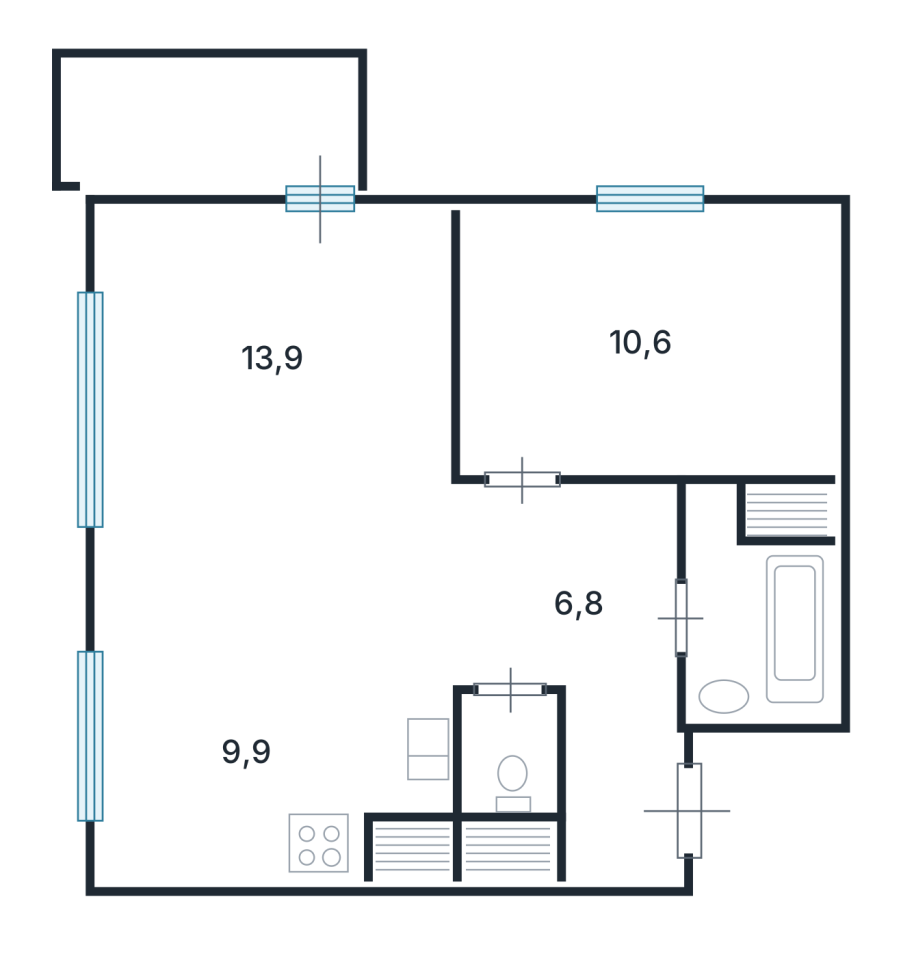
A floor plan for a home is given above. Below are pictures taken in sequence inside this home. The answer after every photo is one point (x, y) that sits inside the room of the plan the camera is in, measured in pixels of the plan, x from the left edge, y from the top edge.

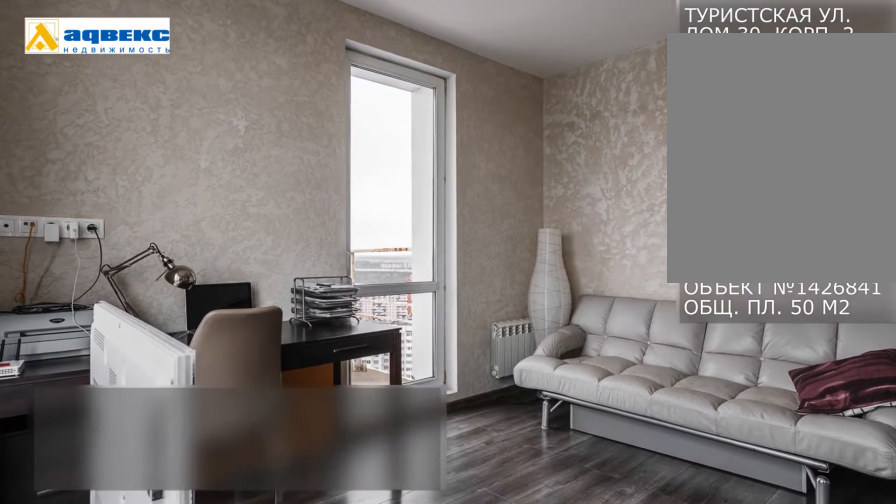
(284, 369)
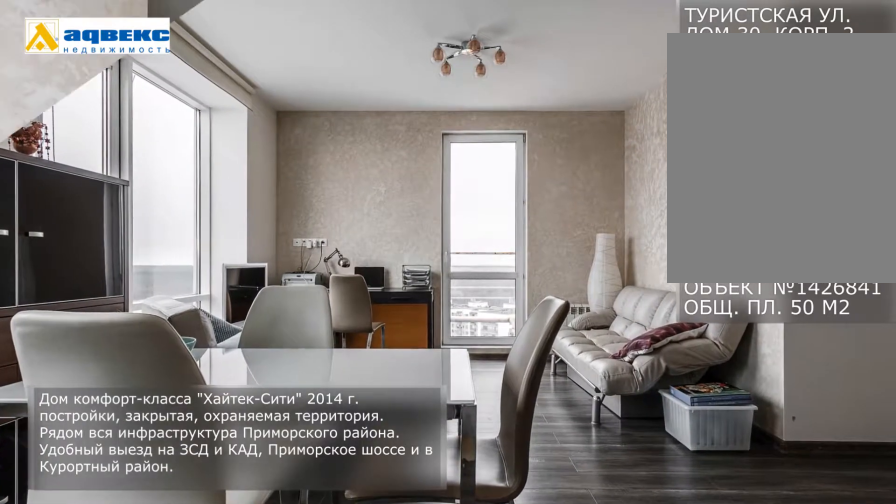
(284, 369)
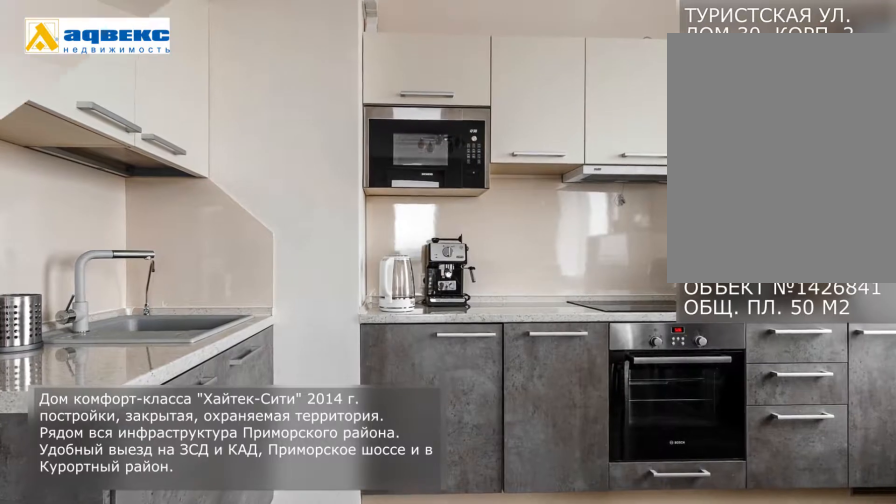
(244, 744)
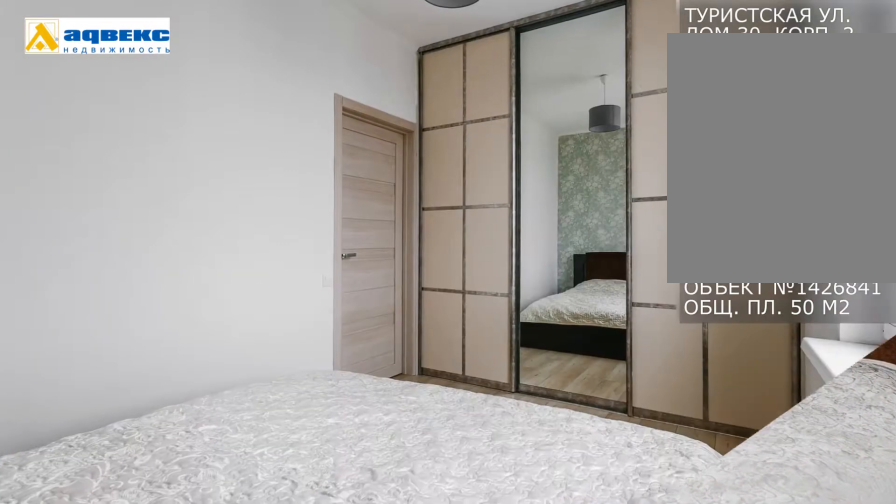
(649, 341)
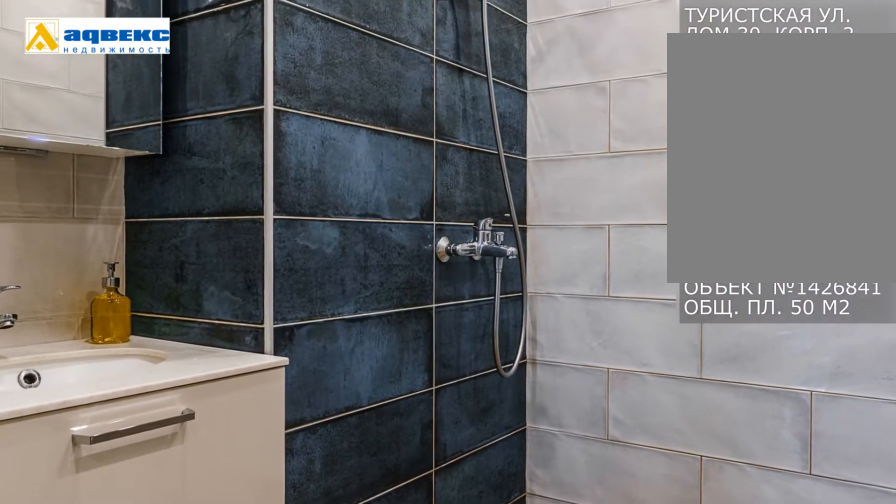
(766, 603)
